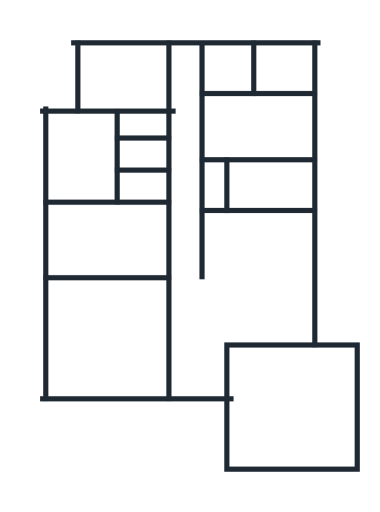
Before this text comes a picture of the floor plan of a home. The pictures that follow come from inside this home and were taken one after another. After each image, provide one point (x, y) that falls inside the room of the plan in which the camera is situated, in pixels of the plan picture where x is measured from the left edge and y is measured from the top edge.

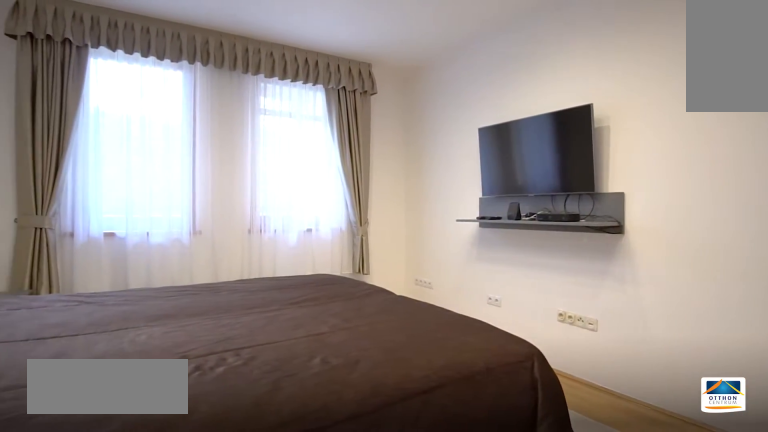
(108, 241)
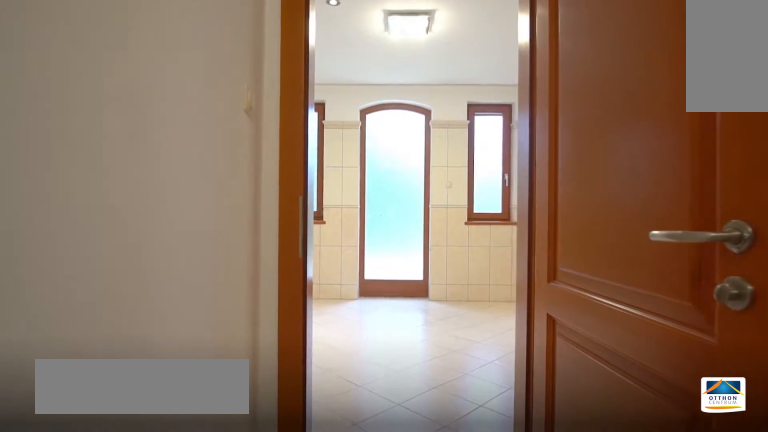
(146, 157)
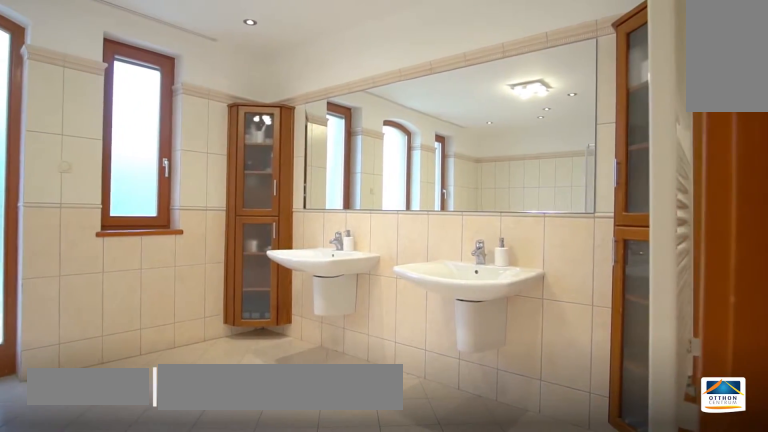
(83, 156)
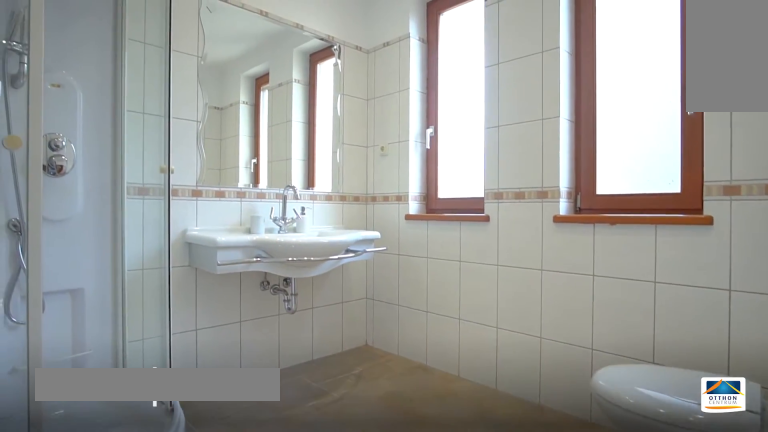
(287, 69)
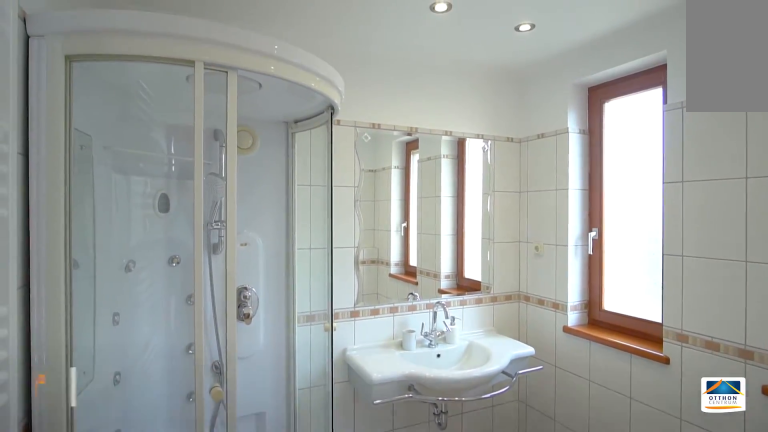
(287, 69)
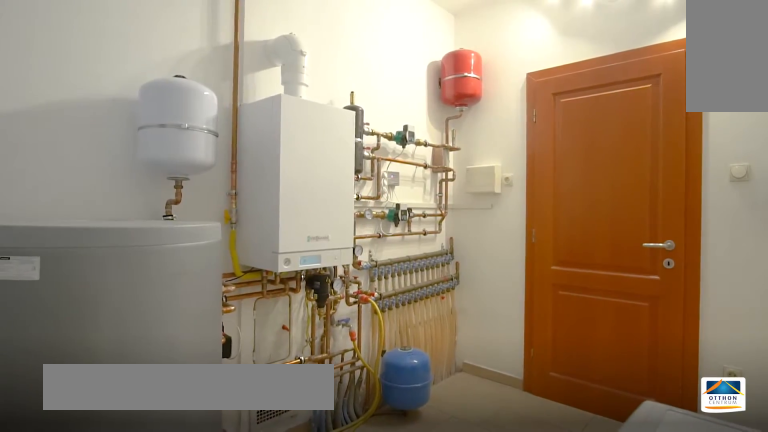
(268, 187)
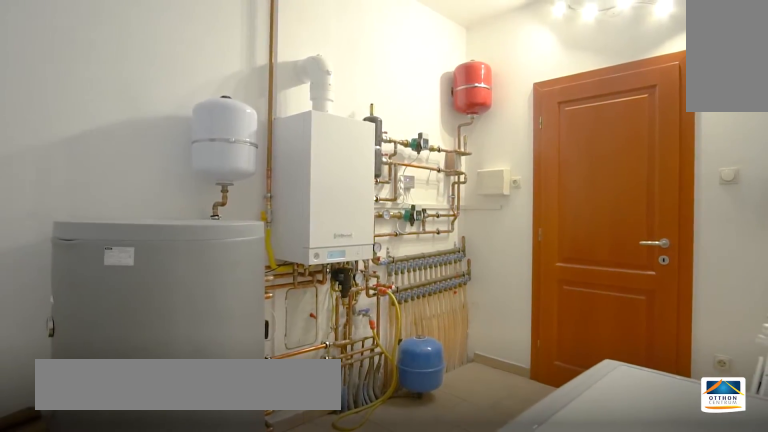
(268, 188)
